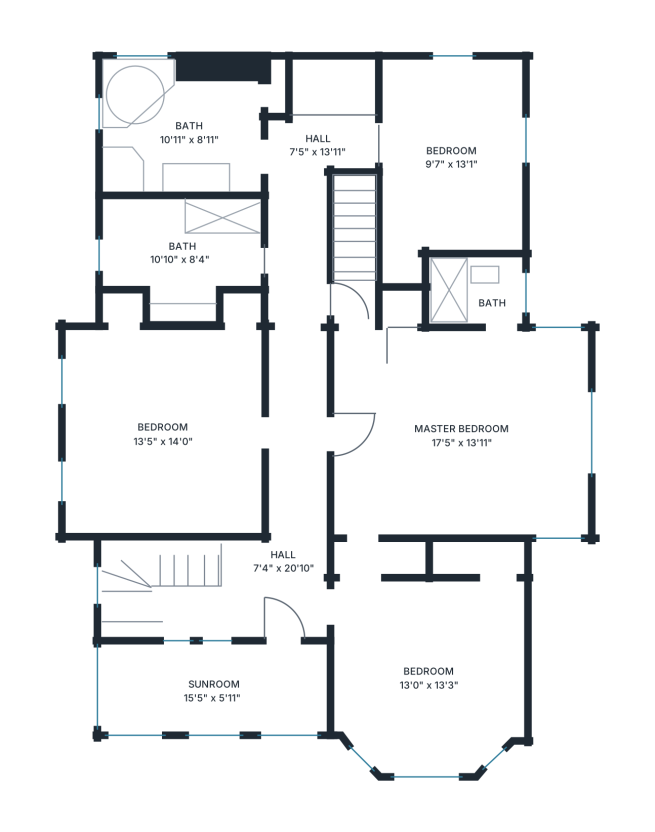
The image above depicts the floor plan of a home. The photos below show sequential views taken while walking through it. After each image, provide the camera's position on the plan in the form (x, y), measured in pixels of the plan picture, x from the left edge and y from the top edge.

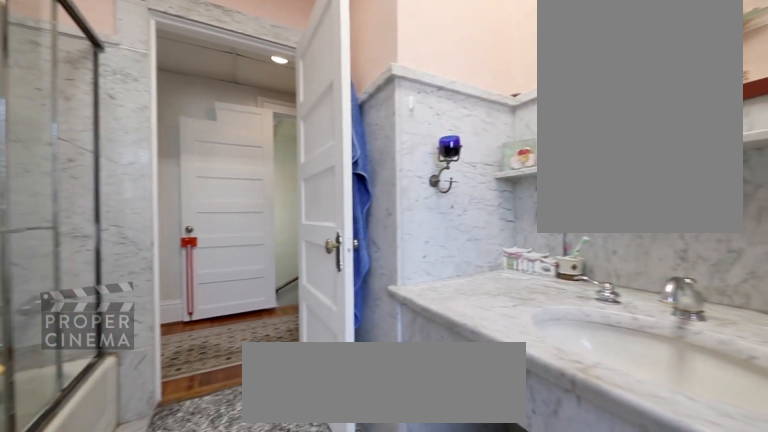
(190, 259)
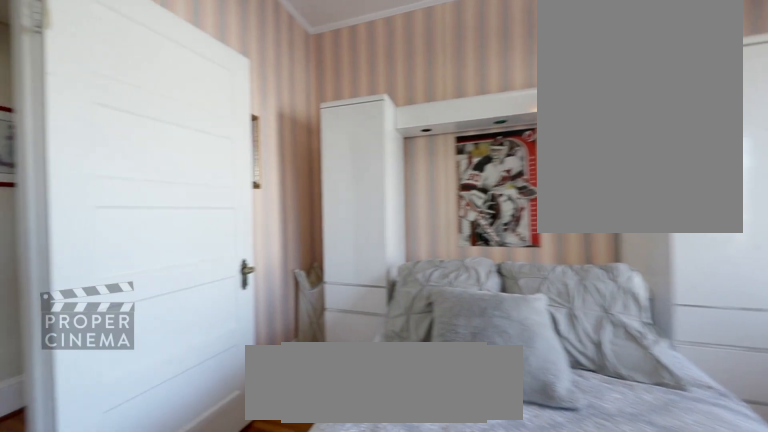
(212, 428)
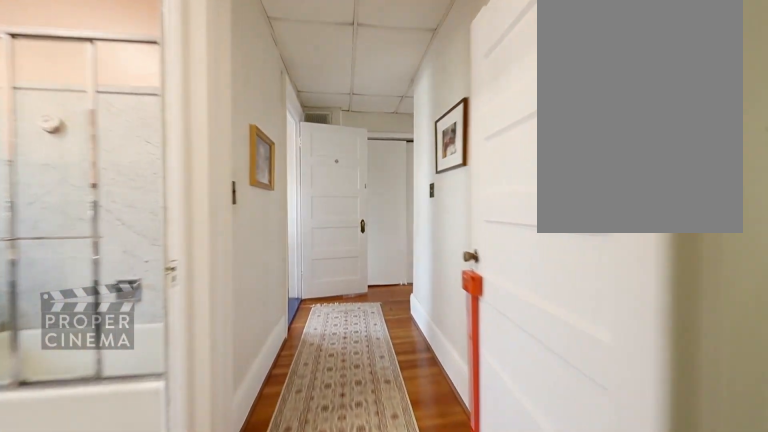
(293, 419)
